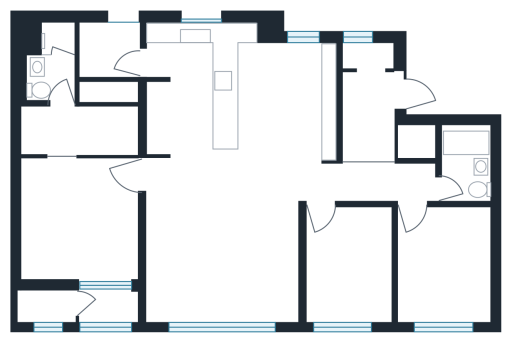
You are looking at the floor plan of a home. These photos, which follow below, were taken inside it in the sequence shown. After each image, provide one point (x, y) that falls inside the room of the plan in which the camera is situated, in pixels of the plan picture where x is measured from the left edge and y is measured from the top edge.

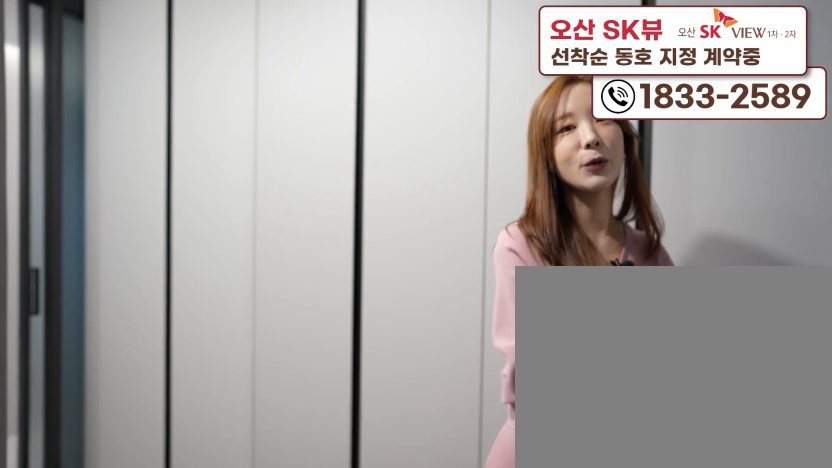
(372, 102)
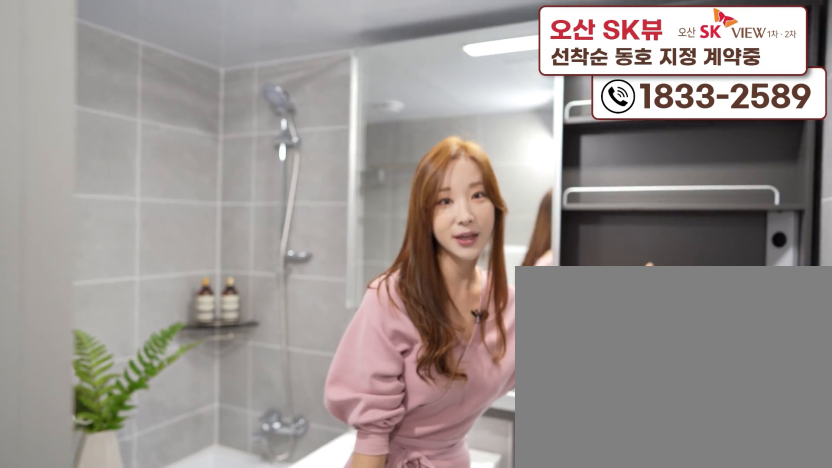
(469, 178)
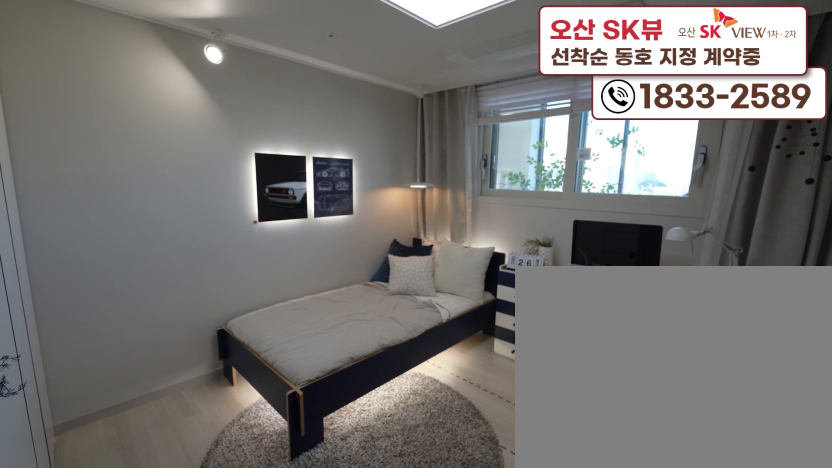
(439, 290)
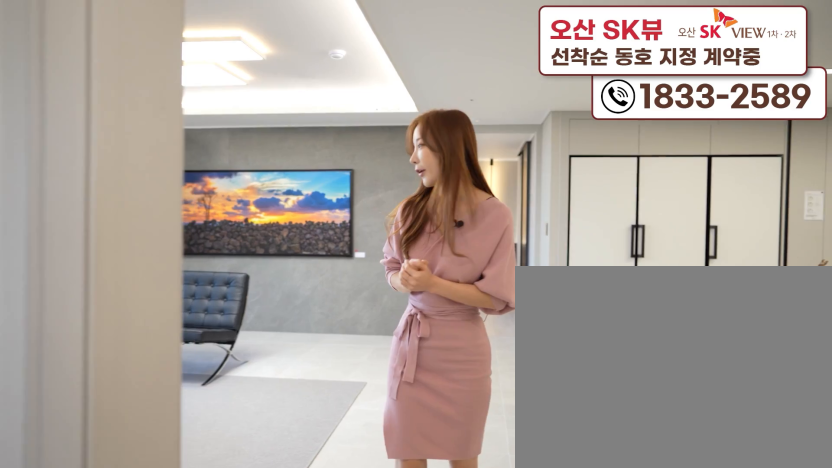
(224, 282)
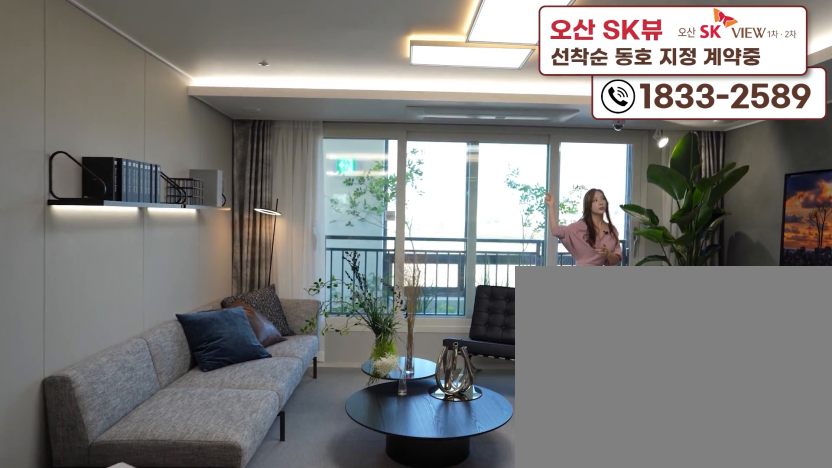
(224, 281)
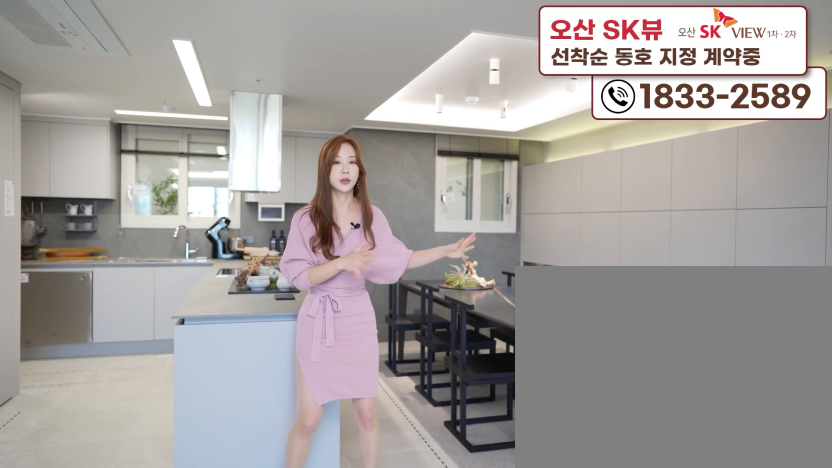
(204, 162)
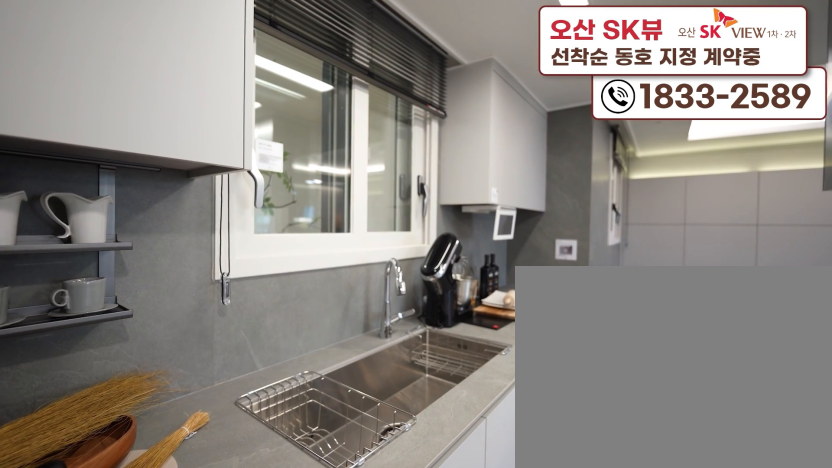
(204, 162)
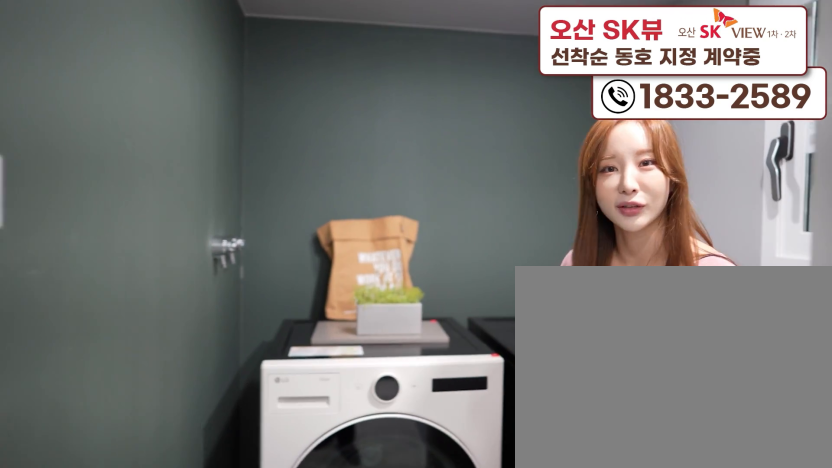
(116, 58)
